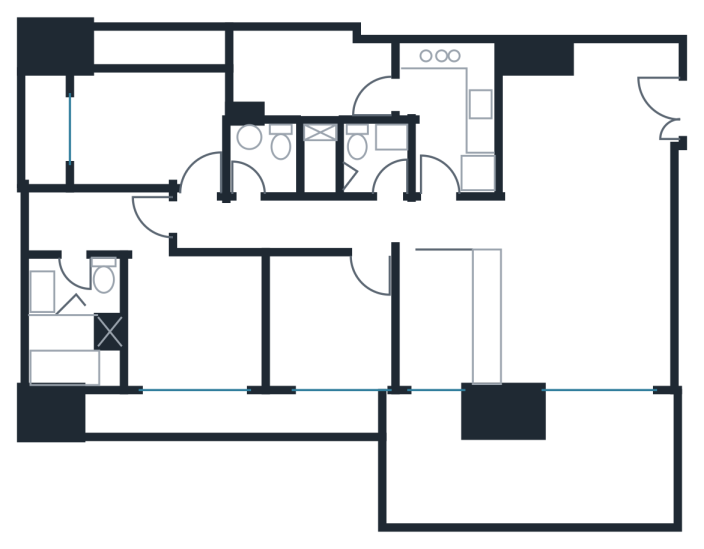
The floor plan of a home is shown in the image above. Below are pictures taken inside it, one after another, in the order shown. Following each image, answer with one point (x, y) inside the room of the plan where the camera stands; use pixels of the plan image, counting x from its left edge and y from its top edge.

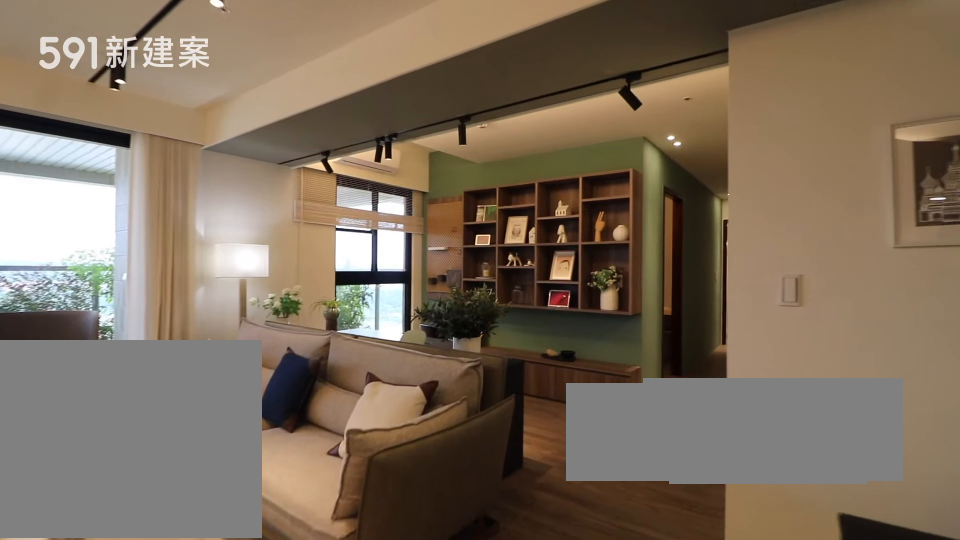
(585, 319)
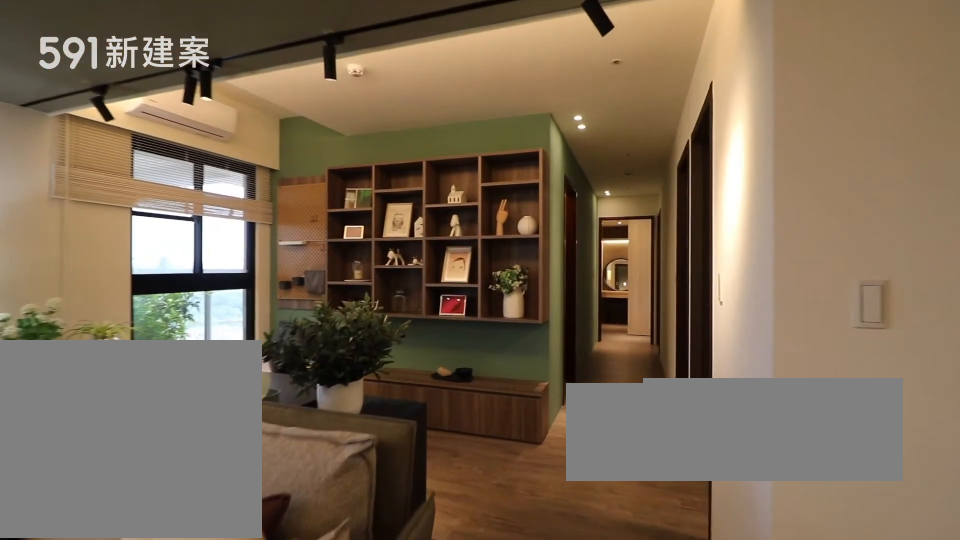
(451, 320)
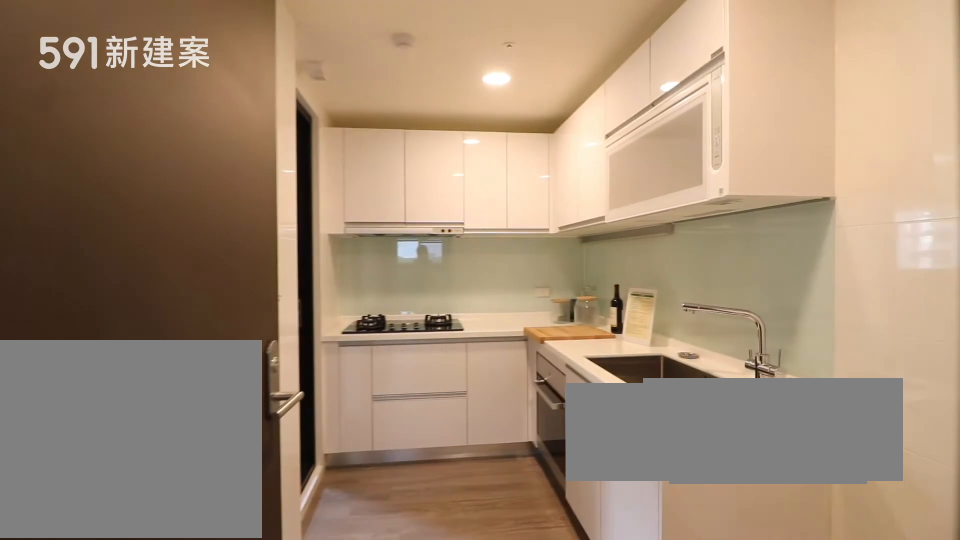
(453, 111)
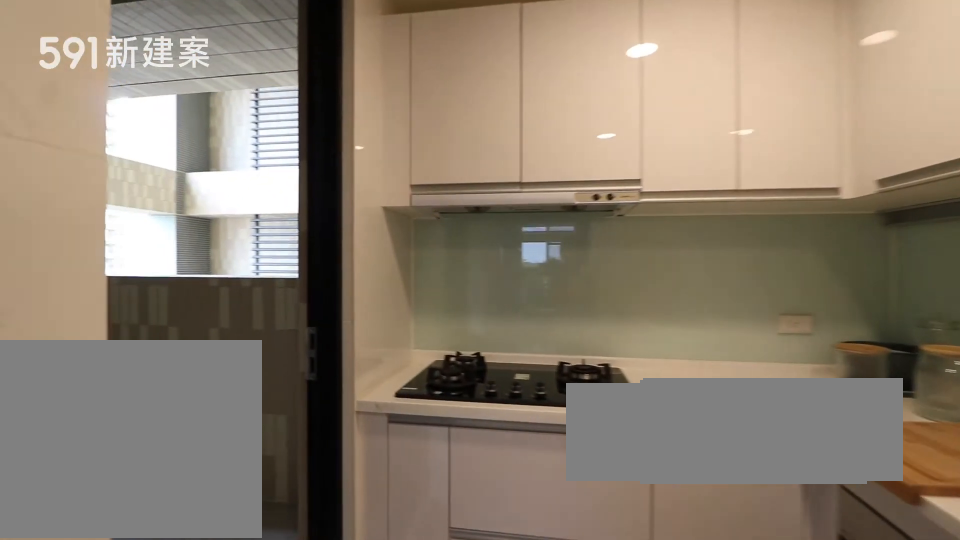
(453, 111)
